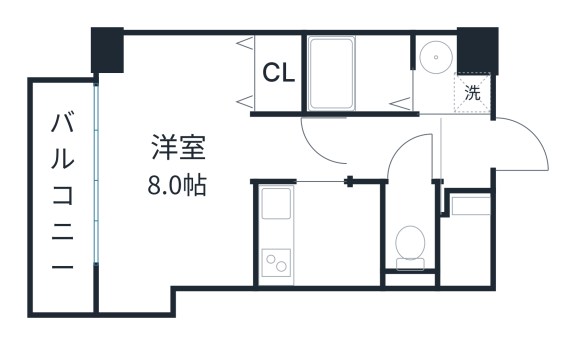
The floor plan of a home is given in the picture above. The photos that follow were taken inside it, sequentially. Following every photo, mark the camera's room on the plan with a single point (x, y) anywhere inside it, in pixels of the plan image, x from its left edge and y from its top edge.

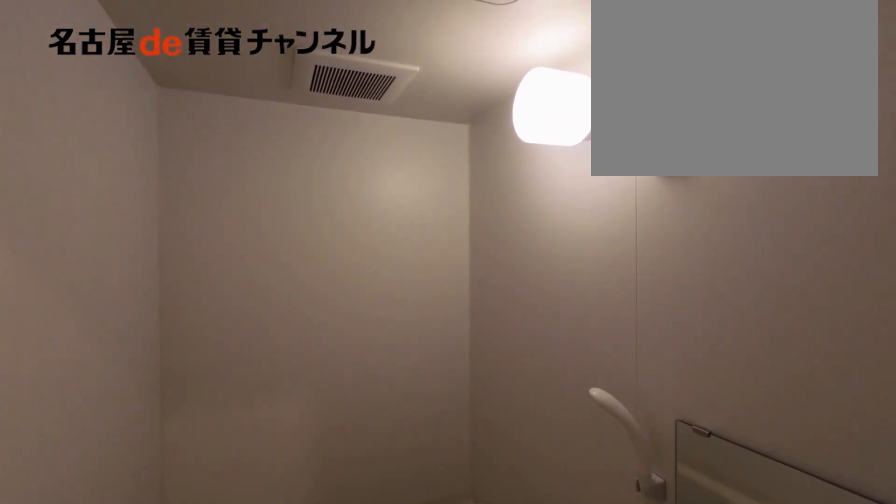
(359, 73)
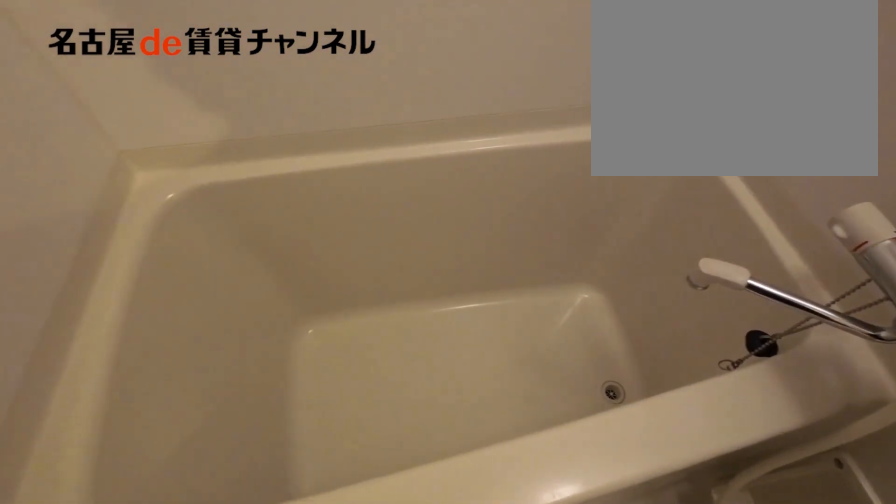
(359, 73)
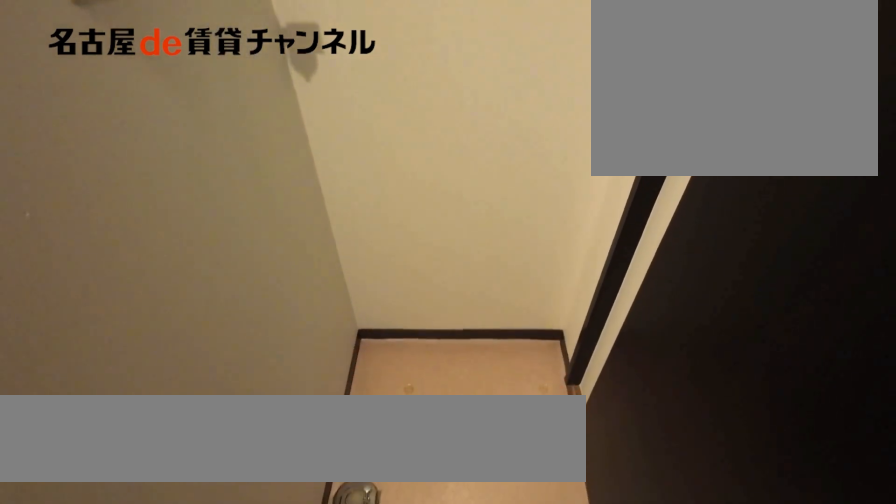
(448, 78)
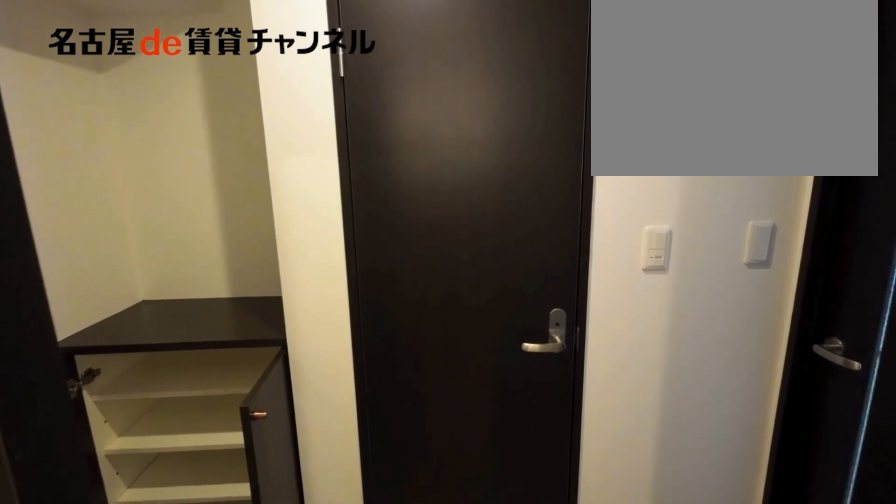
(396, 148)
